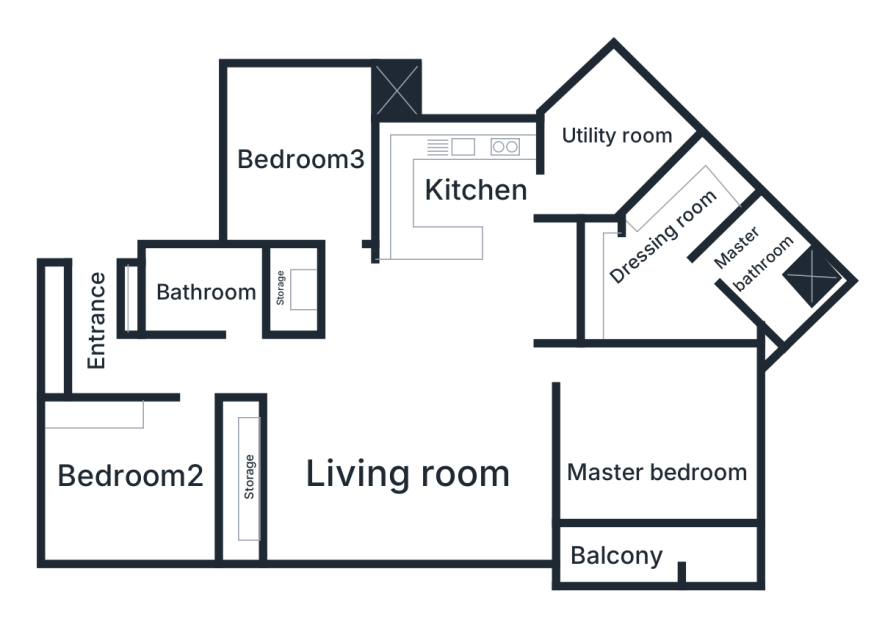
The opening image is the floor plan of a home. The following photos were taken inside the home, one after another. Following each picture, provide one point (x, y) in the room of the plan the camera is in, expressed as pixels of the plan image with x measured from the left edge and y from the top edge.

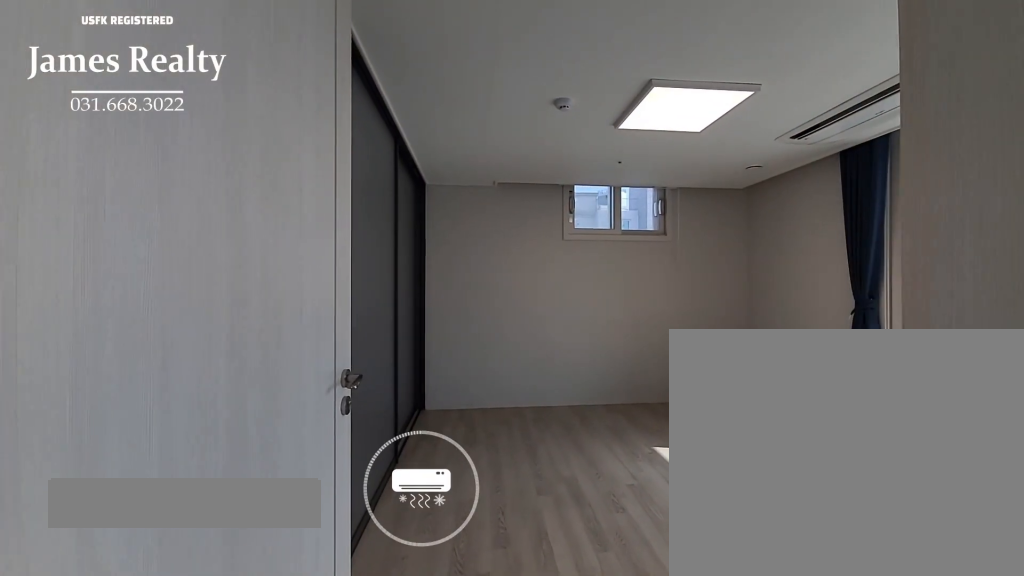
(654, 450)
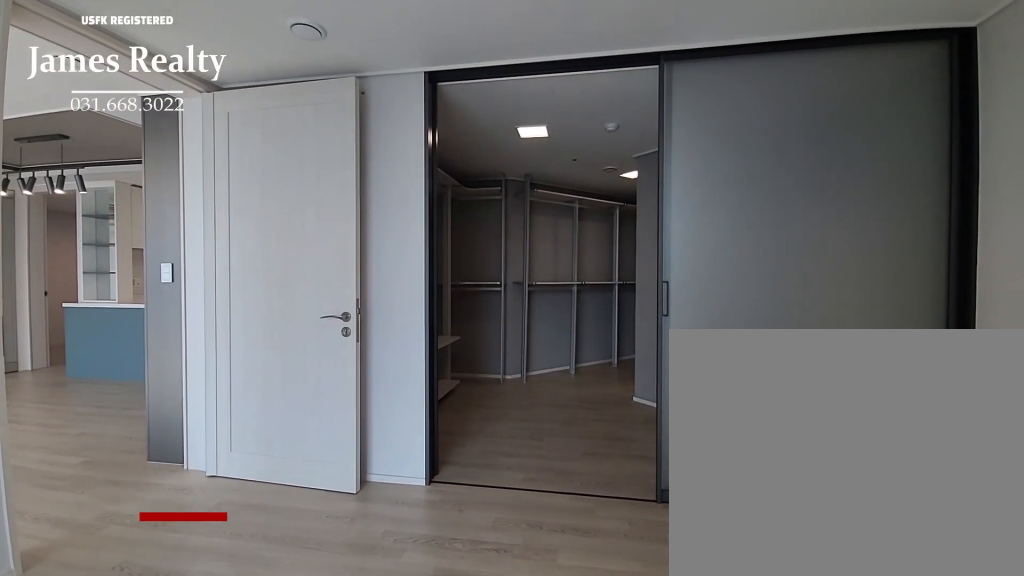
(654, 449)
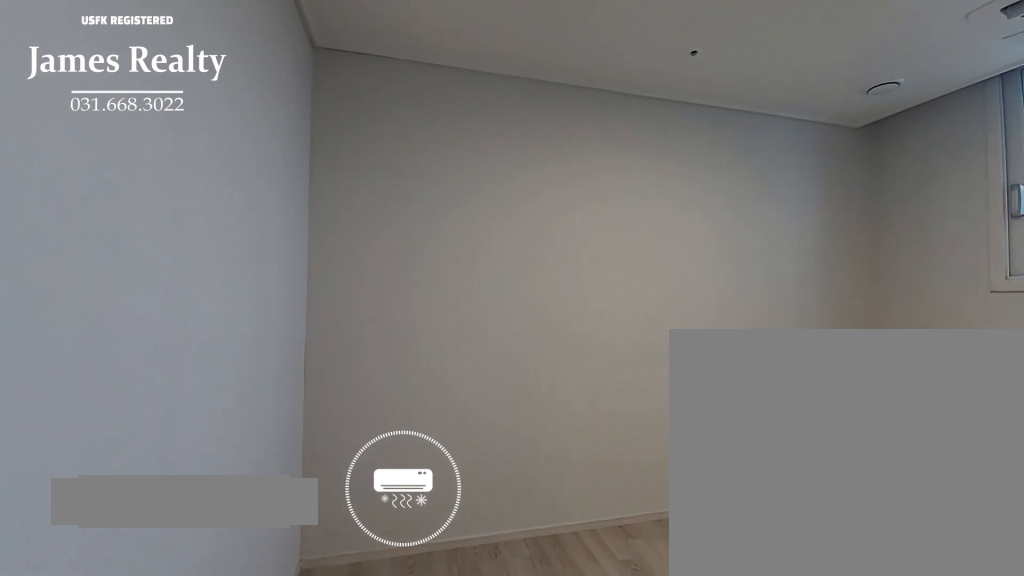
(315, 143)
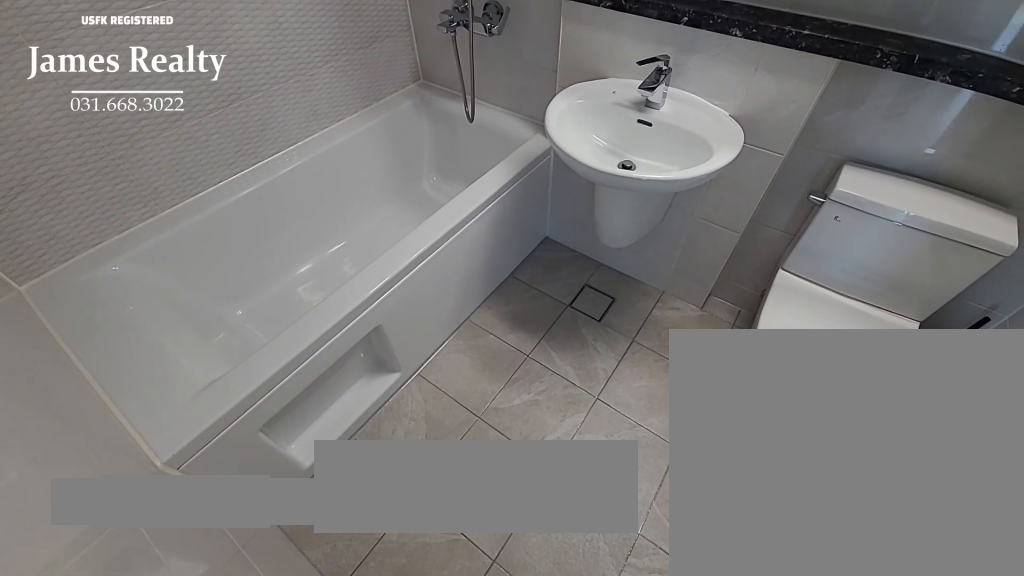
(213, 278)
